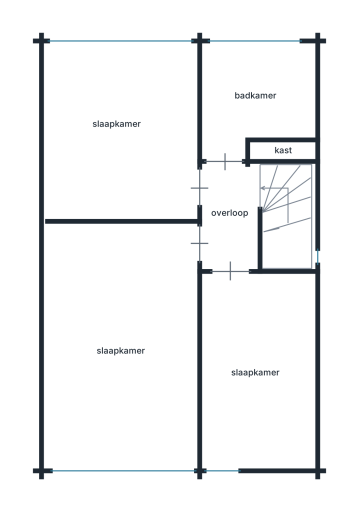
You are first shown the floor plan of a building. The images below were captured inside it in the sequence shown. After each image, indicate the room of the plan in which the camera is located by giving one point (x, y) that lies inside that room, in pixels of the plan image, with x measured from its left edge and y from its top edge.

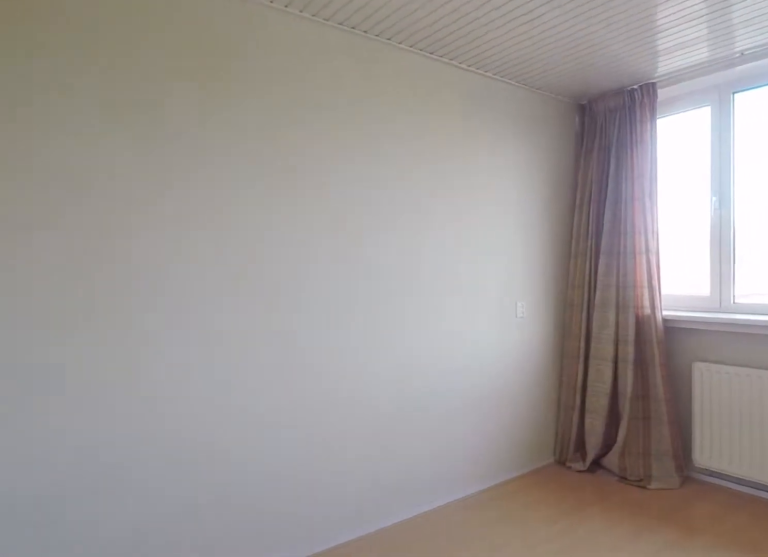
(122, 140)
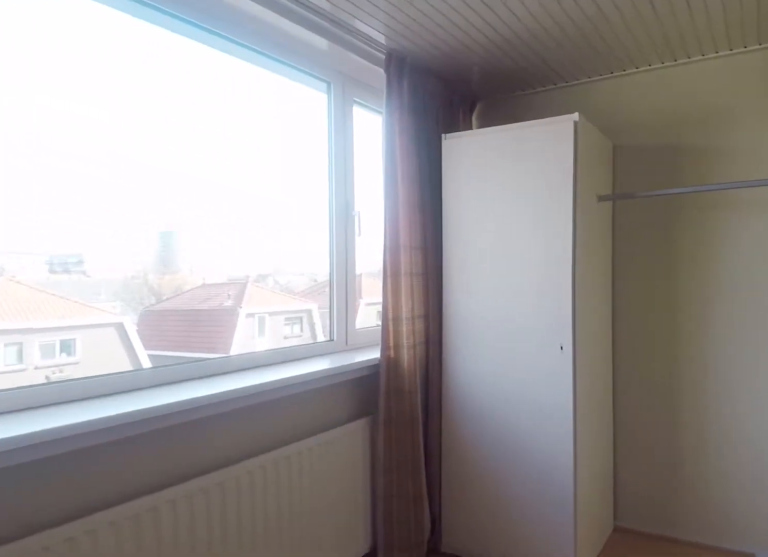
(124, 132)
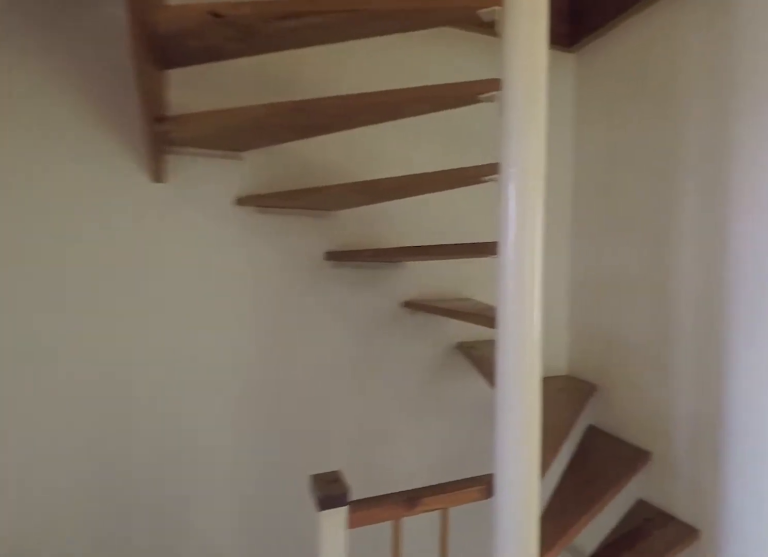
(230, 216)
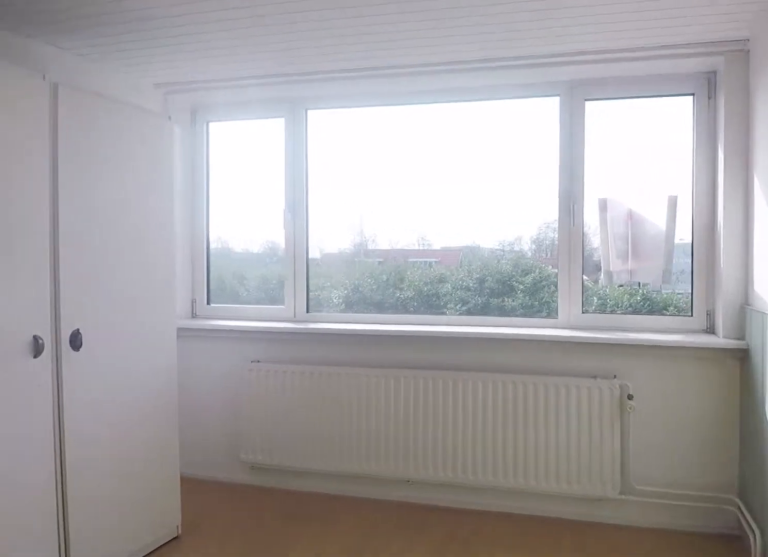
(125, 345)
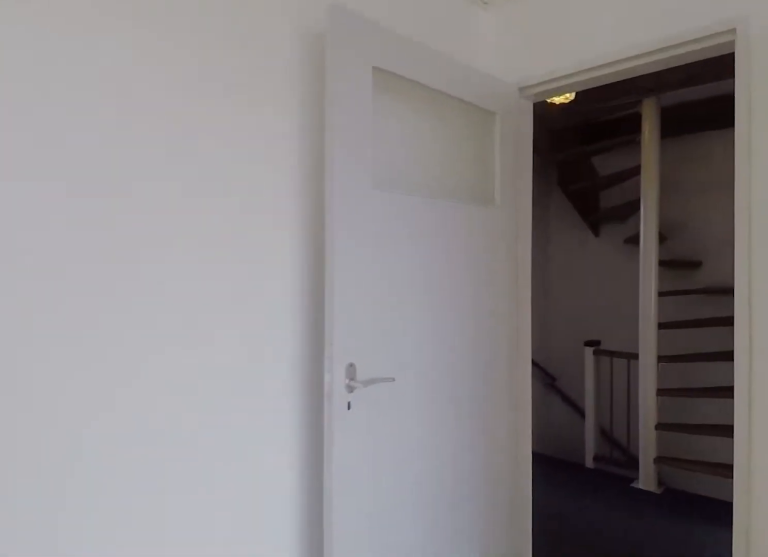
(124, 344)
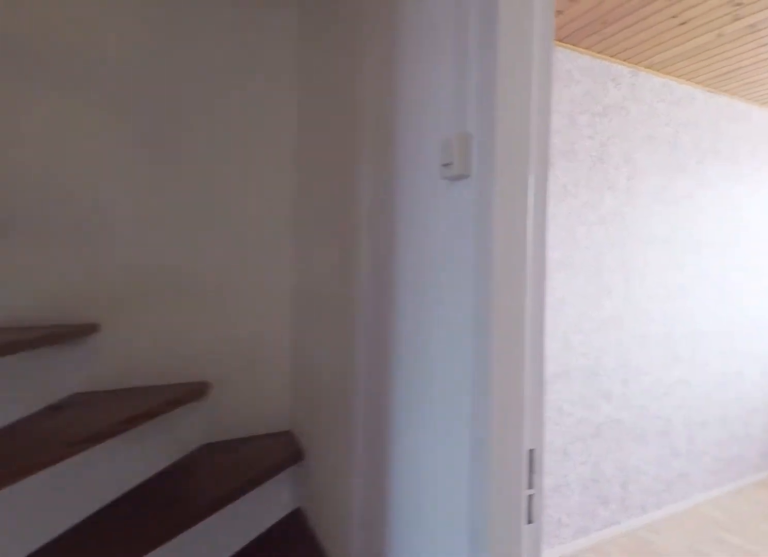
(229, 216)
